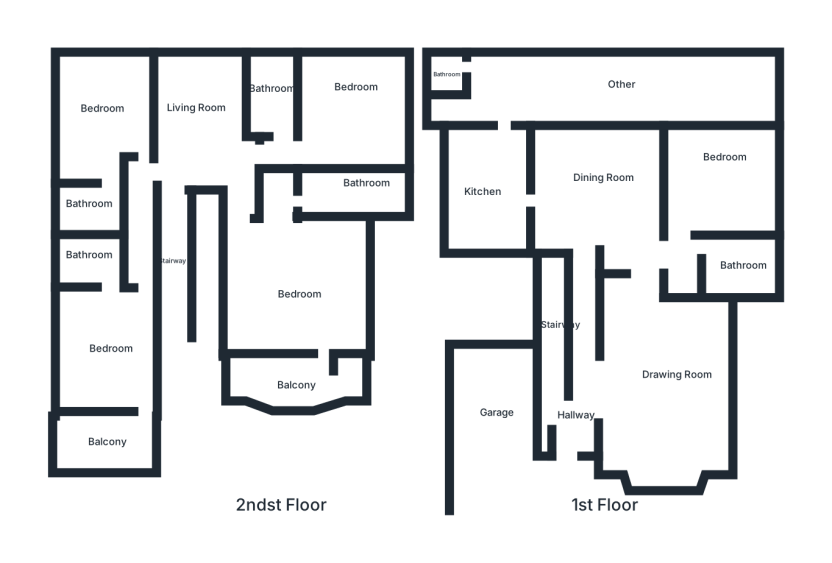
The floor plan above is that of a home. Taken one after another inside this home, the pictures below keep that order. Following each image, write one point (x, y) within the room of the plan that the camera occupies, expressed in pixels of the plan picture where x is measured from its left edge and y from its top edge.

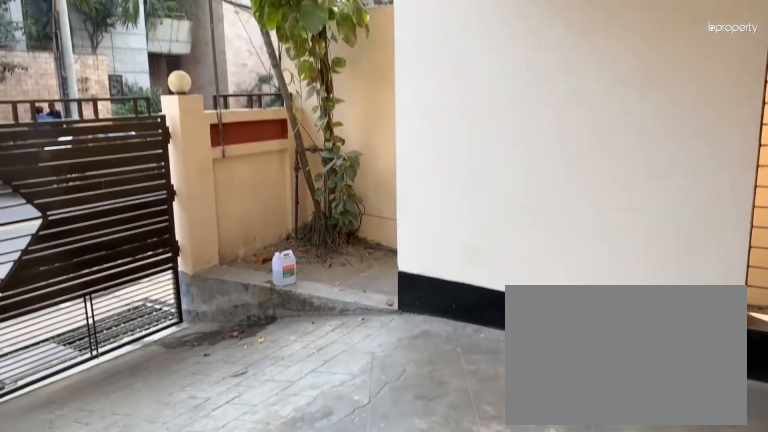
(496, 423)
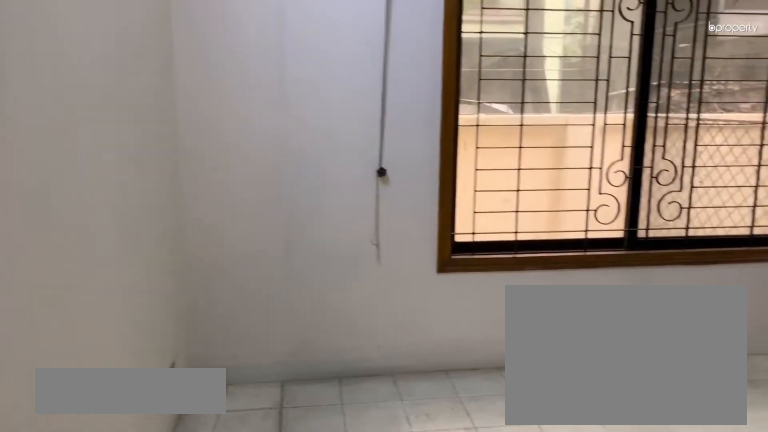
(711, 173)
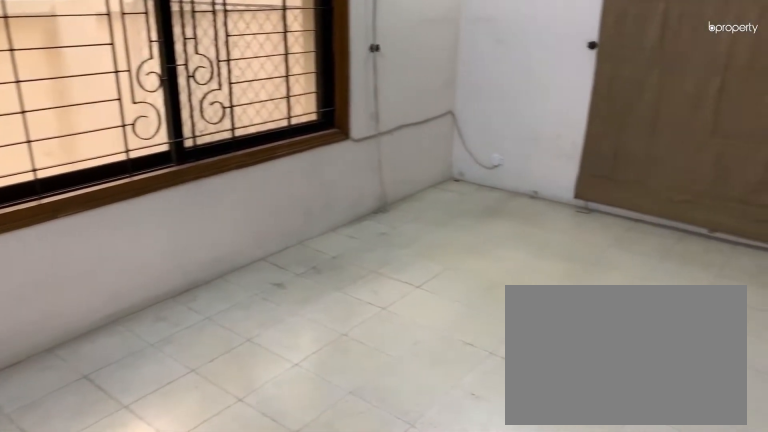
(711, 173)
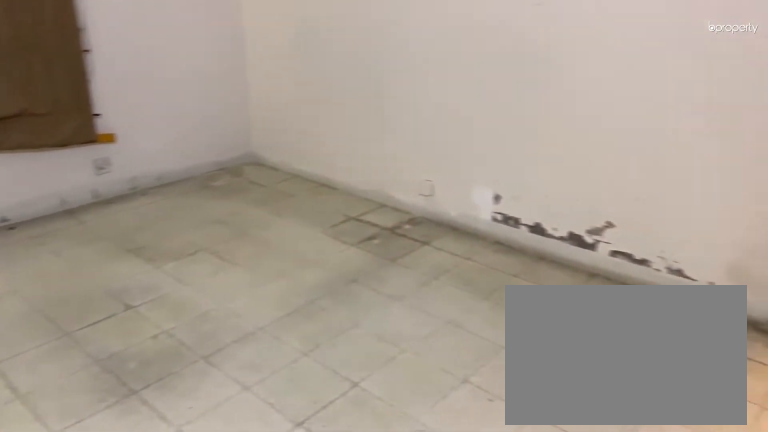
(711, 173)
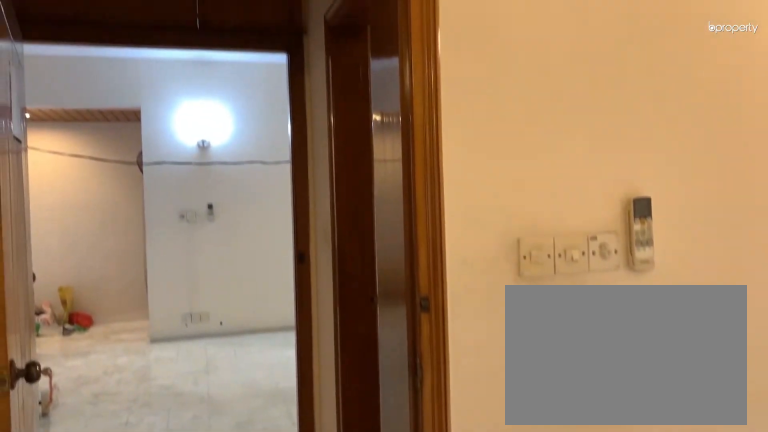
(355, 99)
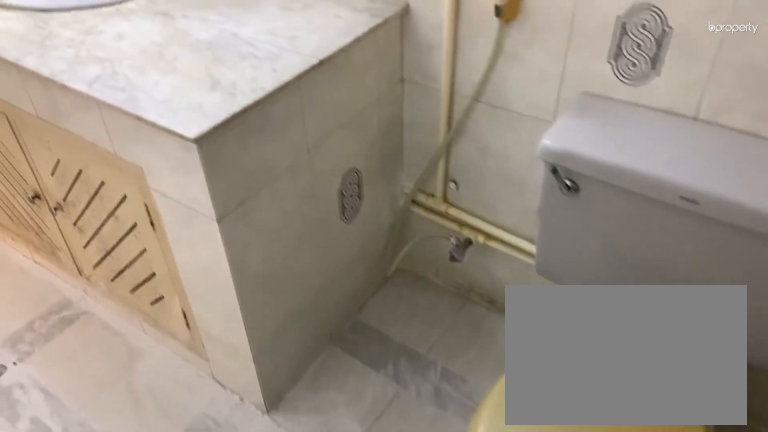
(366, 193)
